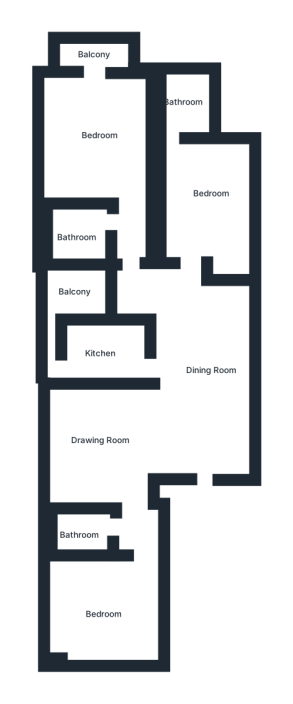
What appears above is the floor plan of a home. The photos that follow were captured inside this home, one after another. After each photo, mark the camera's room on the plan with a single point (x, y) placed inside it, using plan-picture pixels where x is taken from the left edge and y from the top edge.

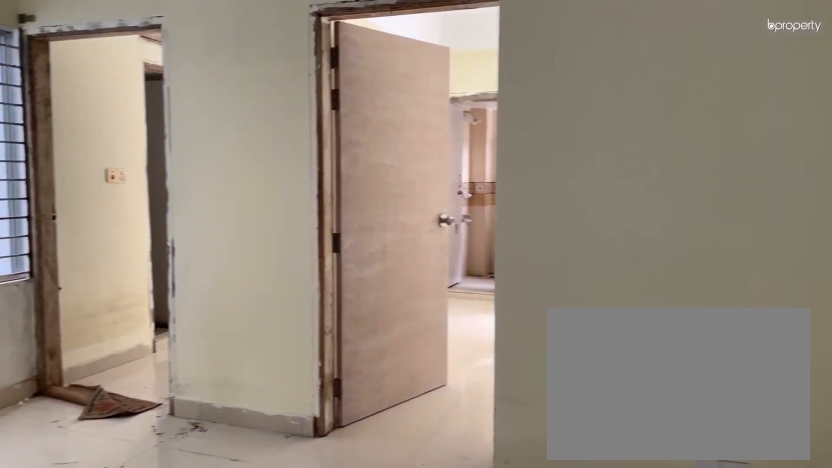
(201, 361)
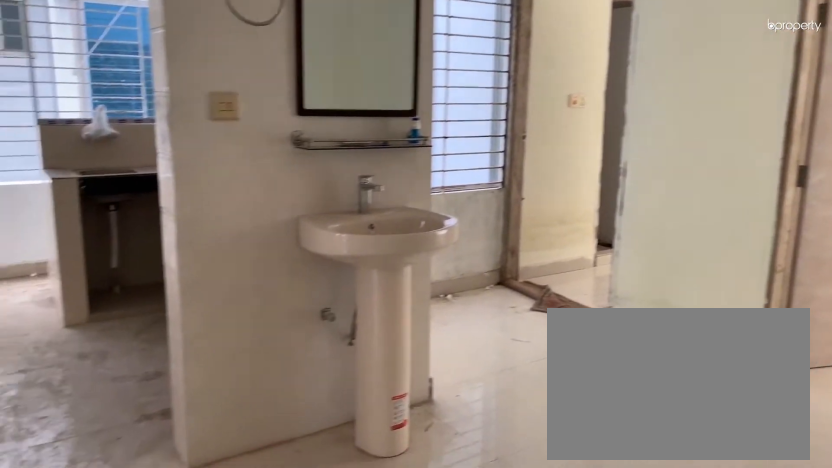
(201, 361)
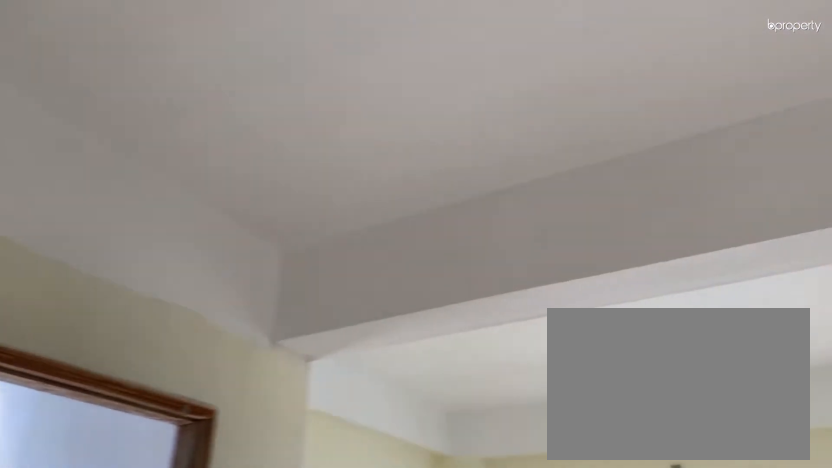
(201, 361)
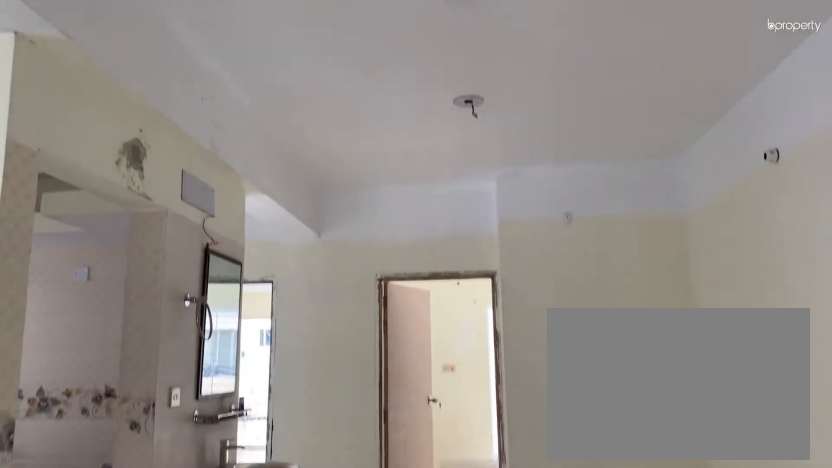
(201, 361)
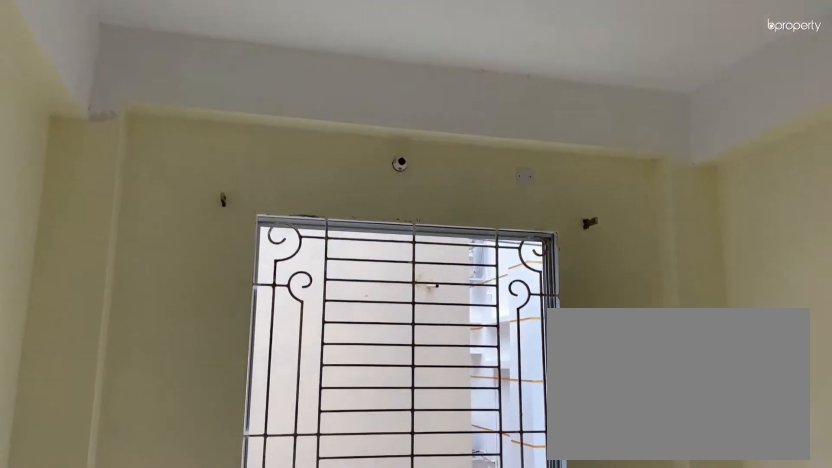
(102, 611)
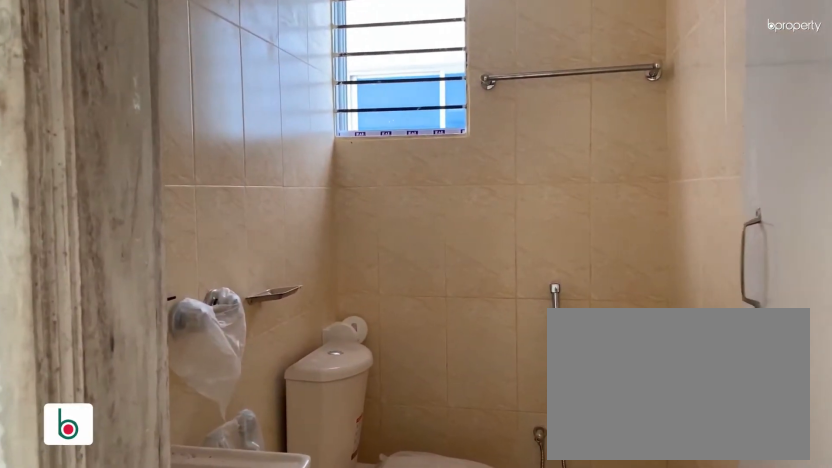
(85, 528)
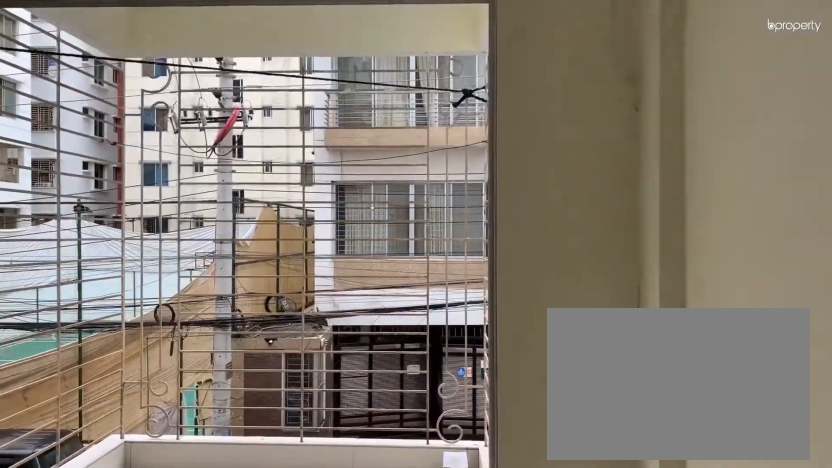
(91, 126)
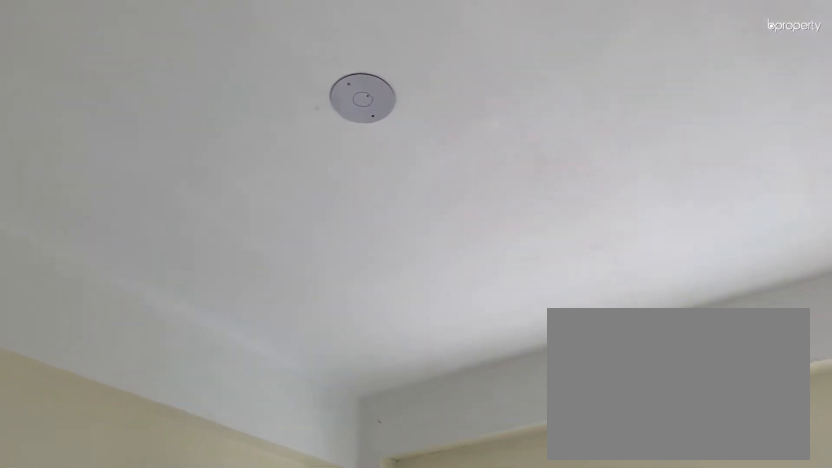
(92, 127)
